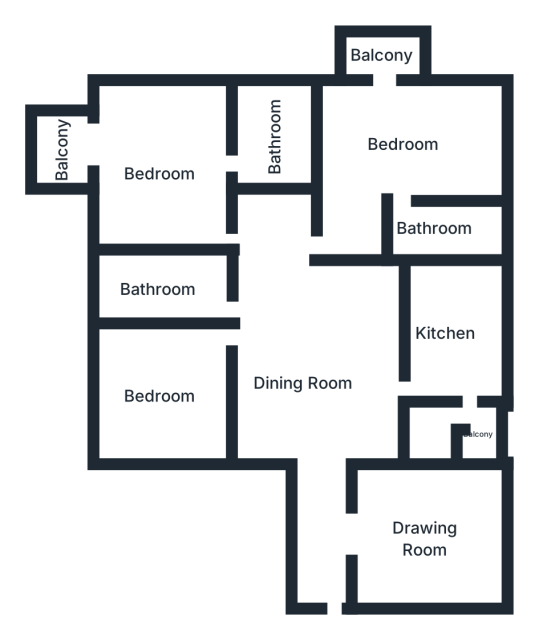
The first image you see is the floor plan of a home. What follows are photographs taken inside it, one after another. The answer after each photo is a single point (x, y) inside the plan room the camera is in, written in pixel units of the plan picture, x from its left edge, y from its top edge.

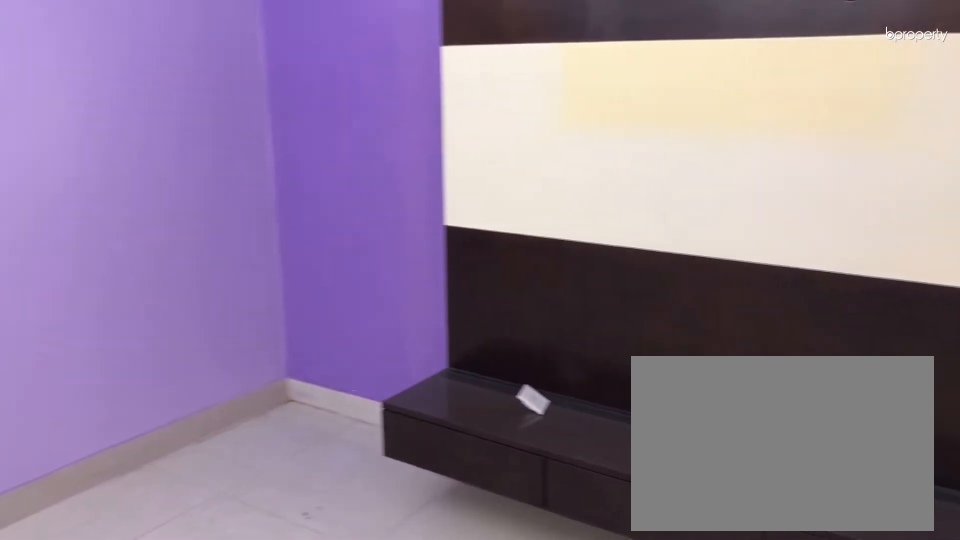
(426, 538)
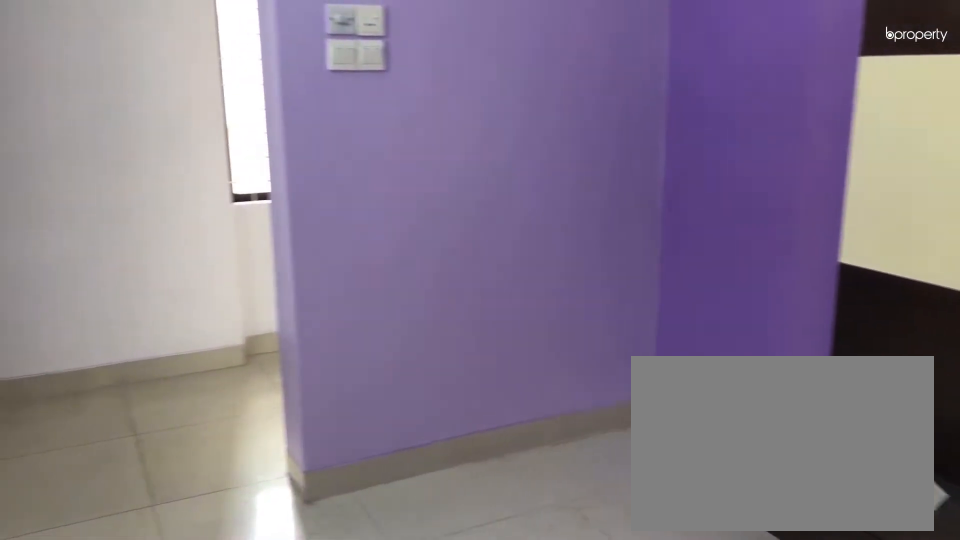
(426, 538)
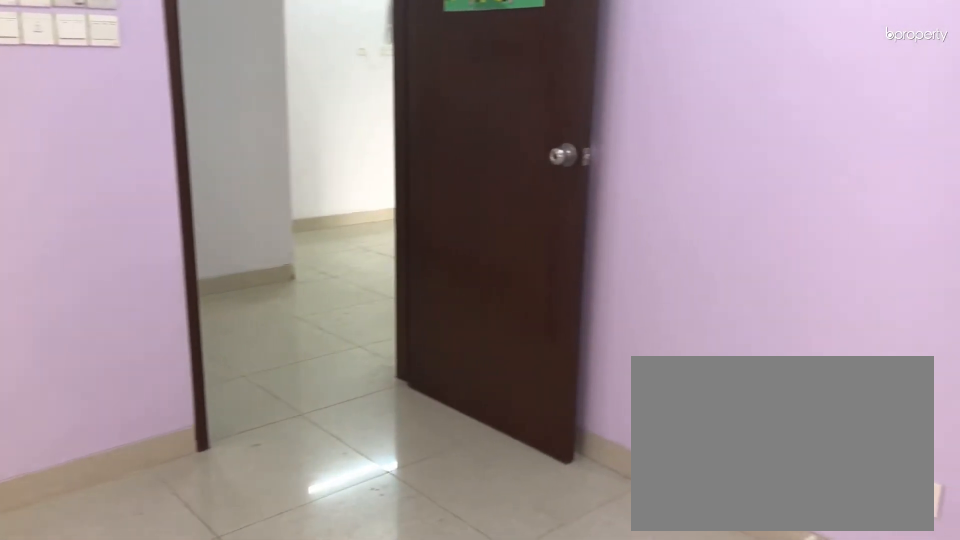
(158, 175)
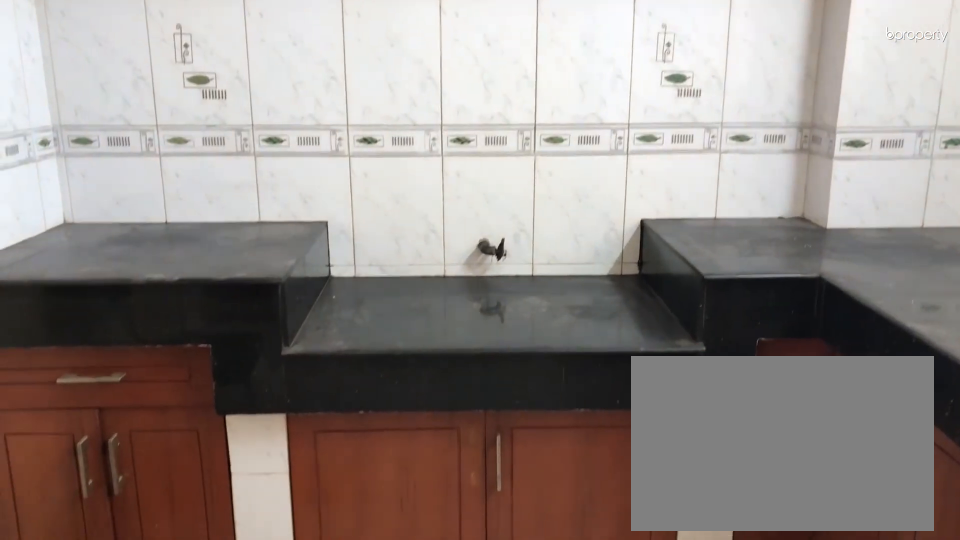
(445, 337)
